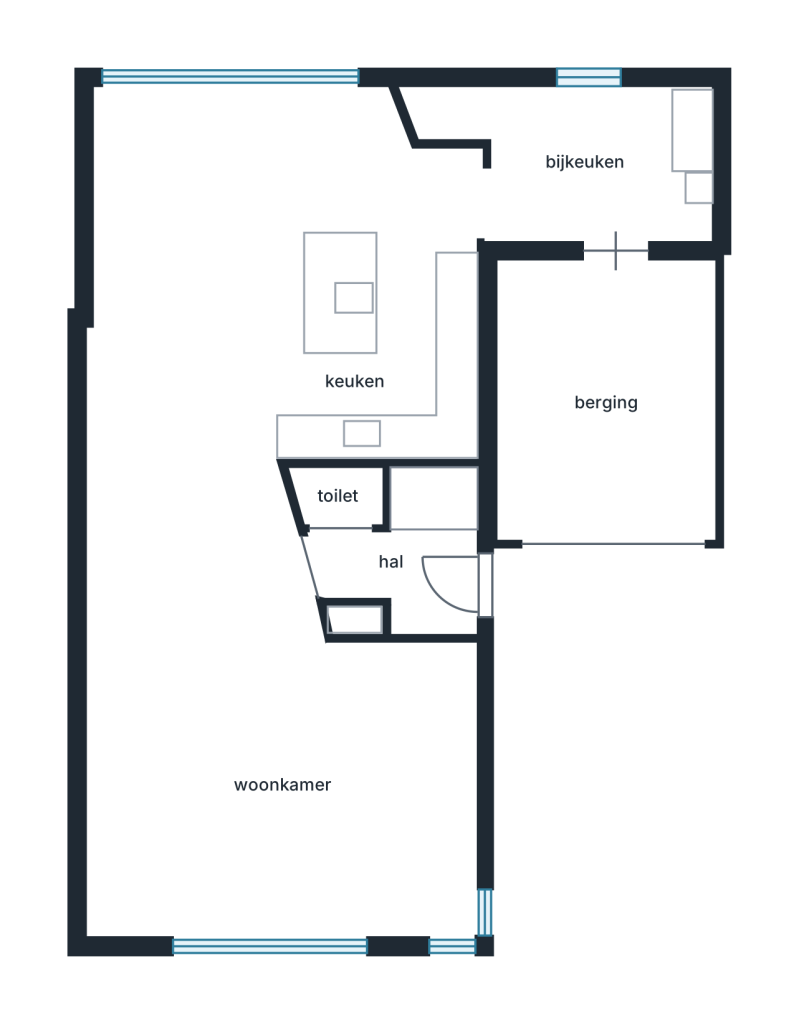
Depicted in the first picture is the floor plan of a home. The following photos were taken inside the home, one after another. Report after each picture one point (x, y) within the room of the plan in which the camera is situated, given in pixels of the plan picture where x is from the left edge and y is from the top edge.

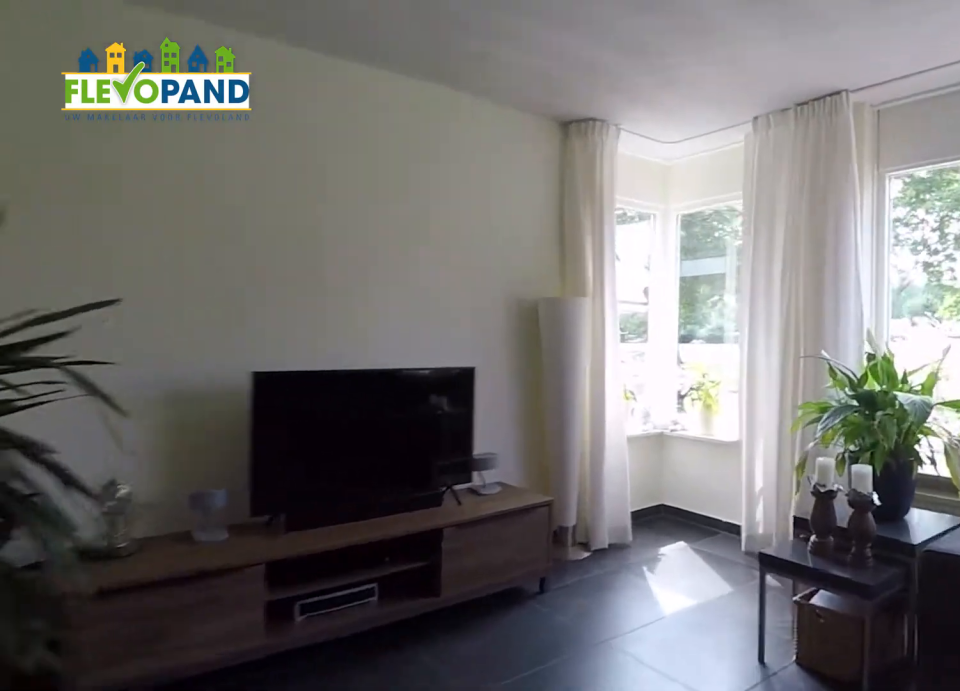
(215, 677)
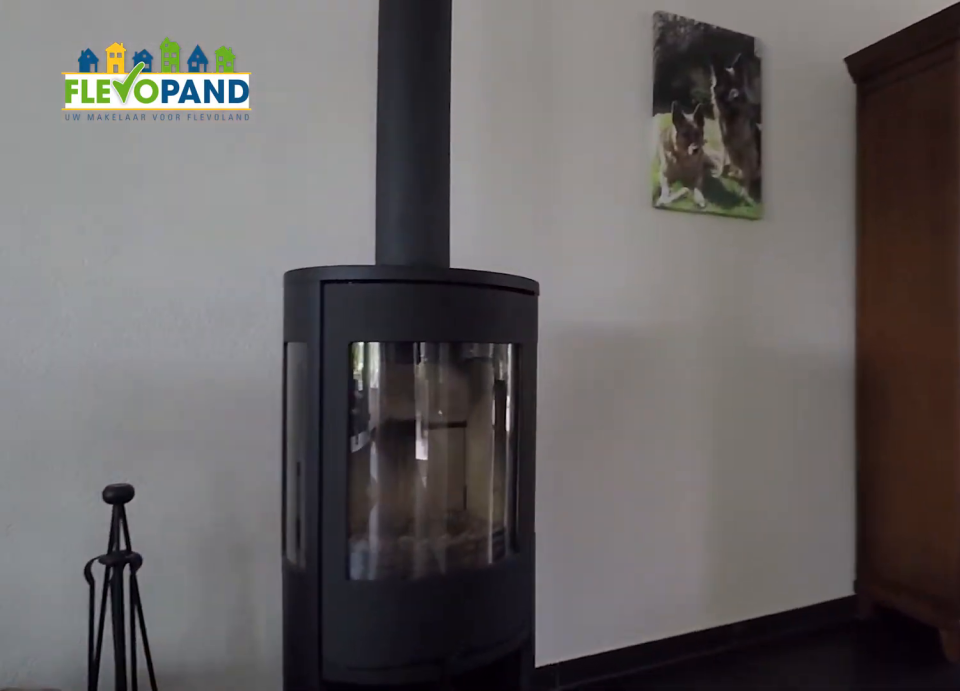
(215, 677)
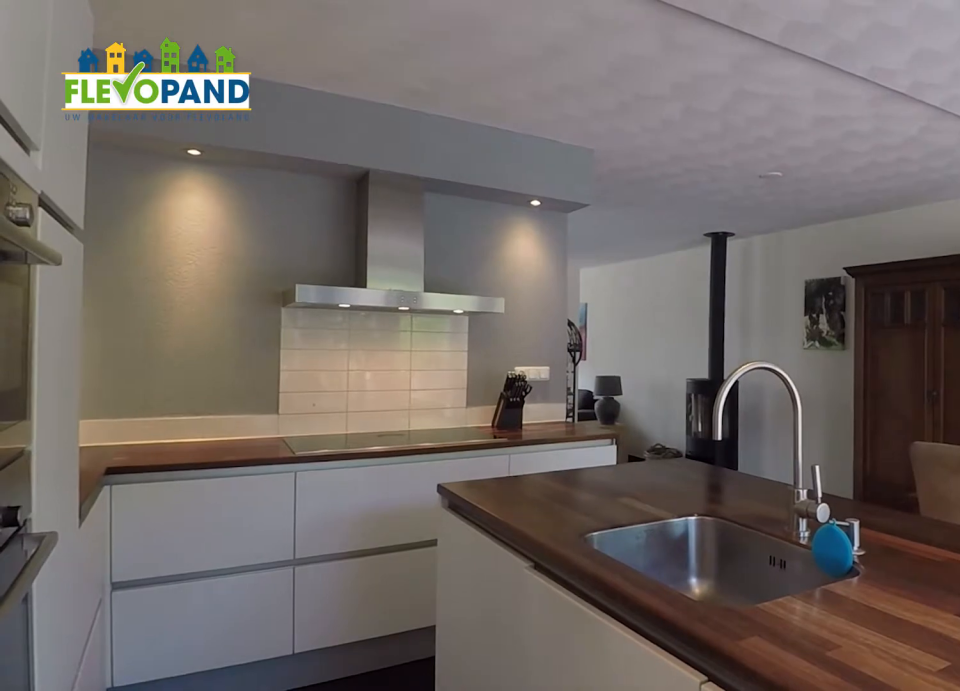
(278, 274)
